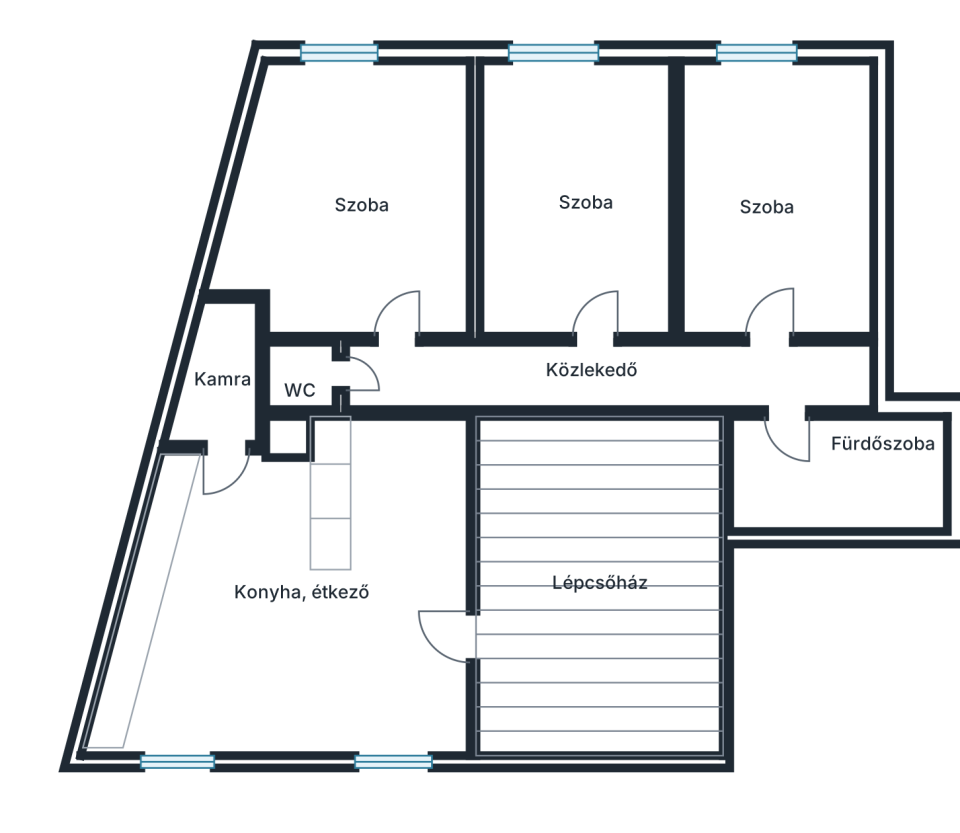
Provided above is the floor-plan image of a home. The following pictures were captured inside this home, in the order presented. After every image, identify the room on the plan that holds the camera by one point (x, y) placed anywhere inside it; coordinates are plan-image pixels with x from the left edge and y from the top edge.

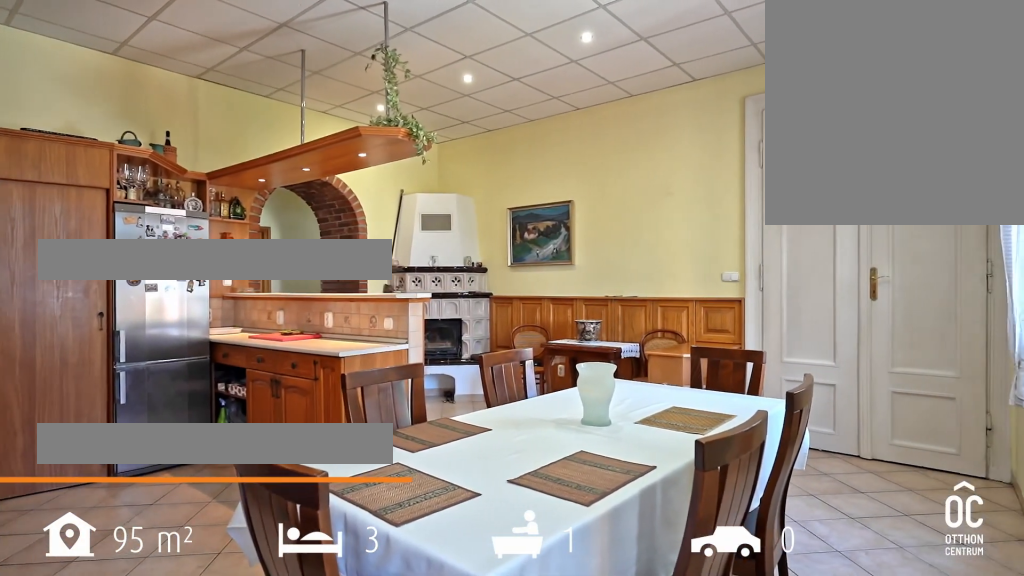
(308, 597)
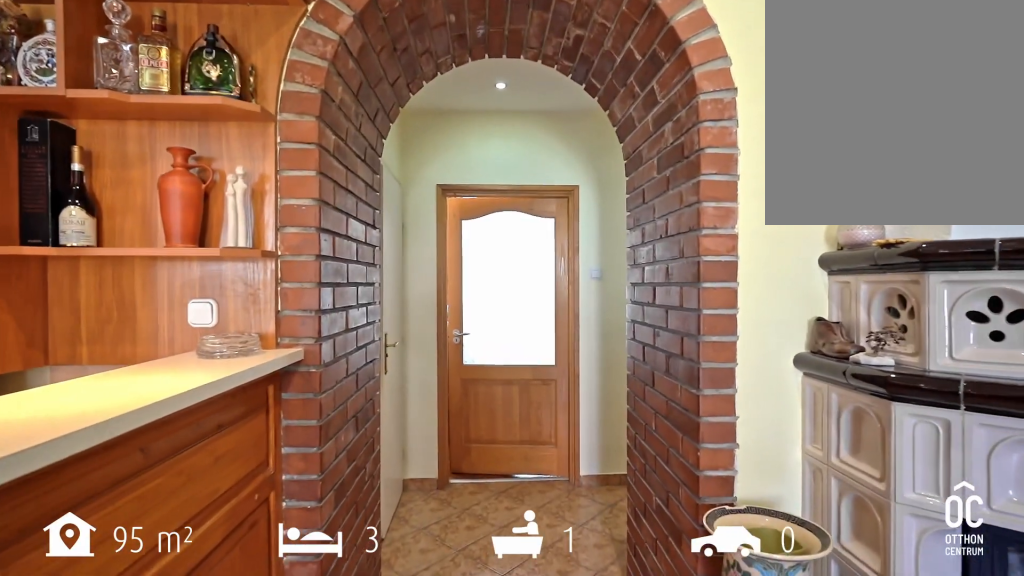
(308, 597)
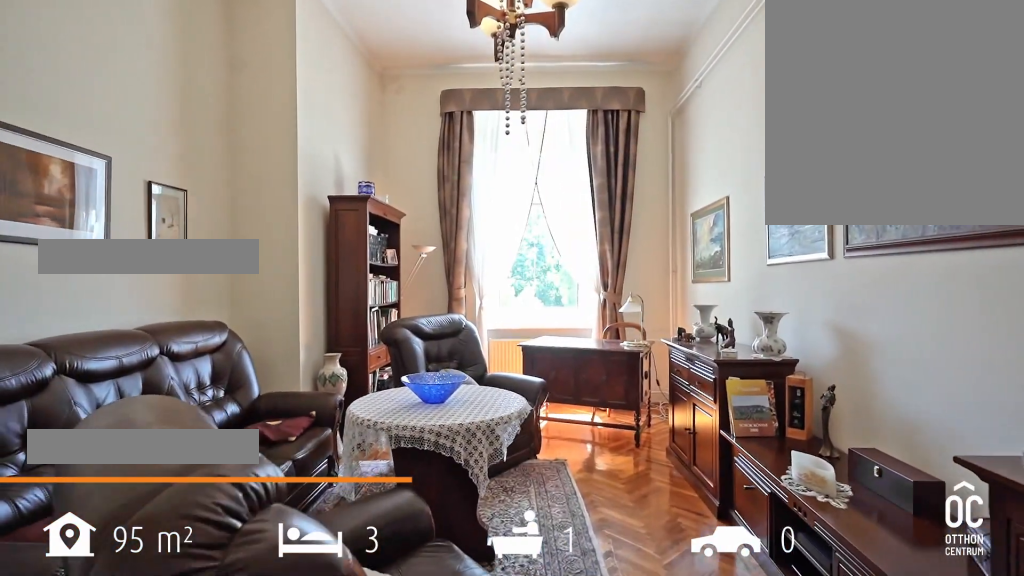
(359, 211)
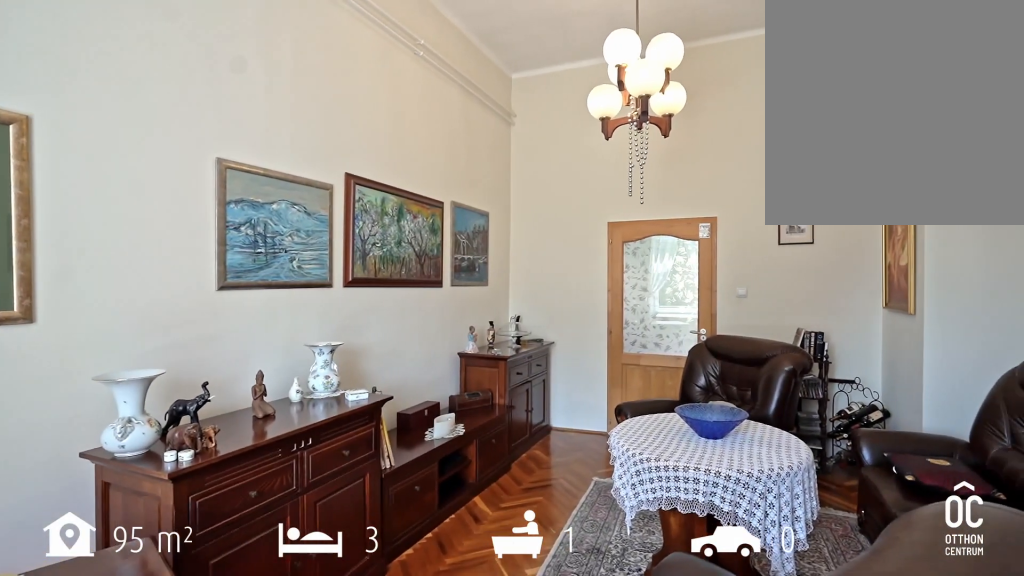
(360, 210)
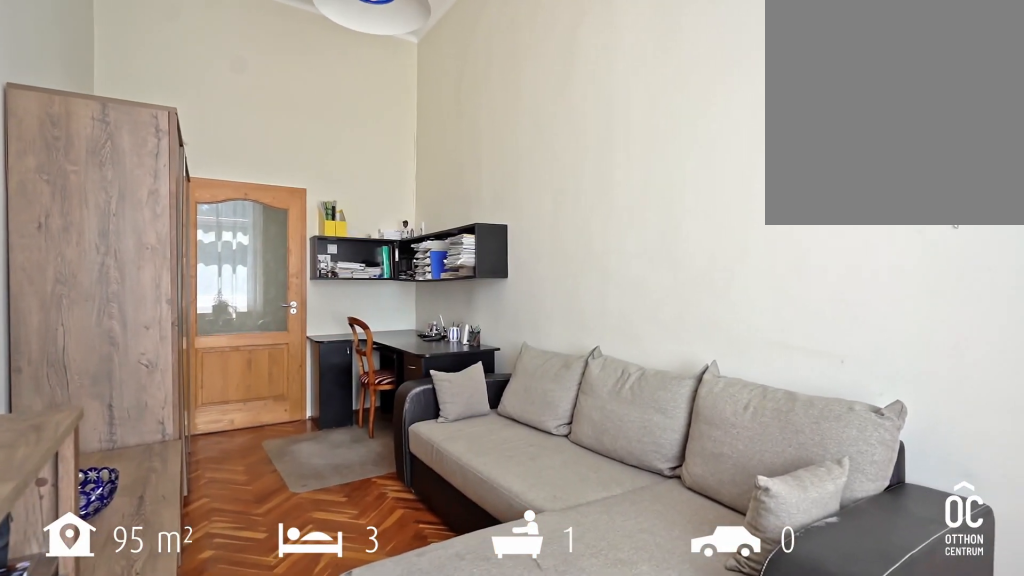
(575, 205)
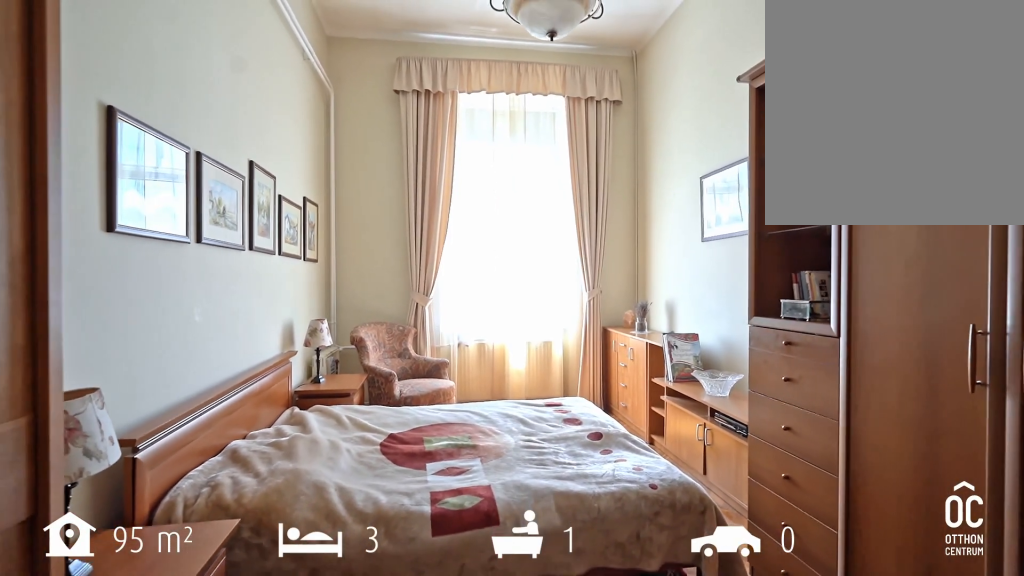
(767, 195)
